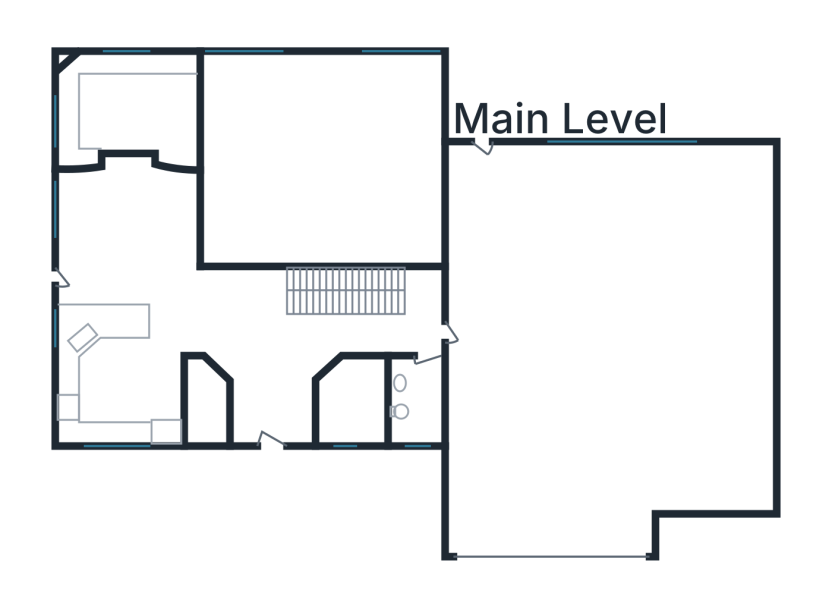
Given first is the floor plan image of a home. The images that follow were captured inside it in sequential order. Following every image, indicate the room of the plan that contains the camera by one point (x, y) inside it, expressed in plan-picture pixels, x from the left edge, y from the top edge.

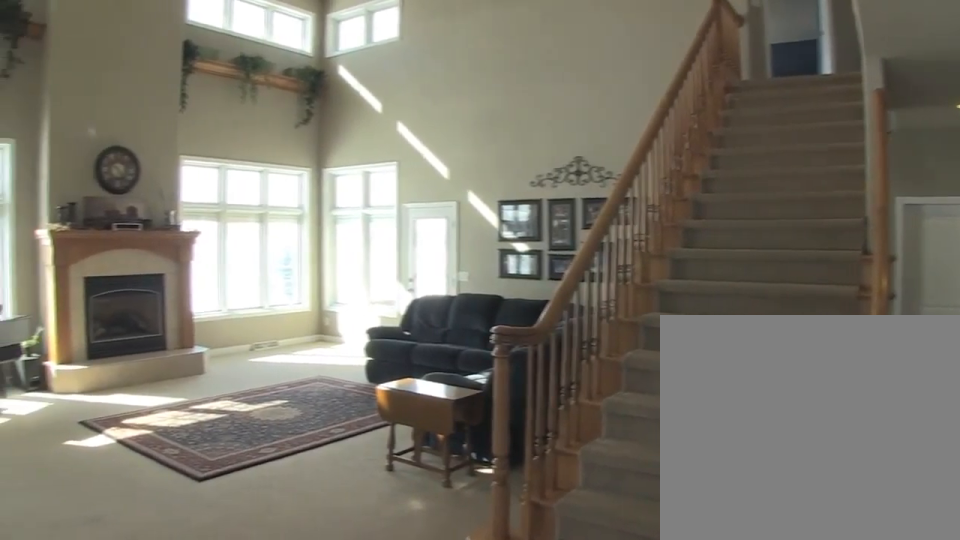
(323, 162)
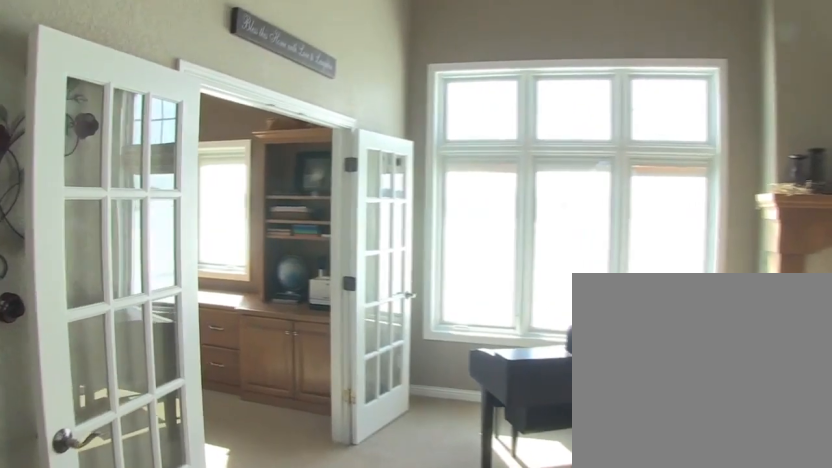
(323, 162)
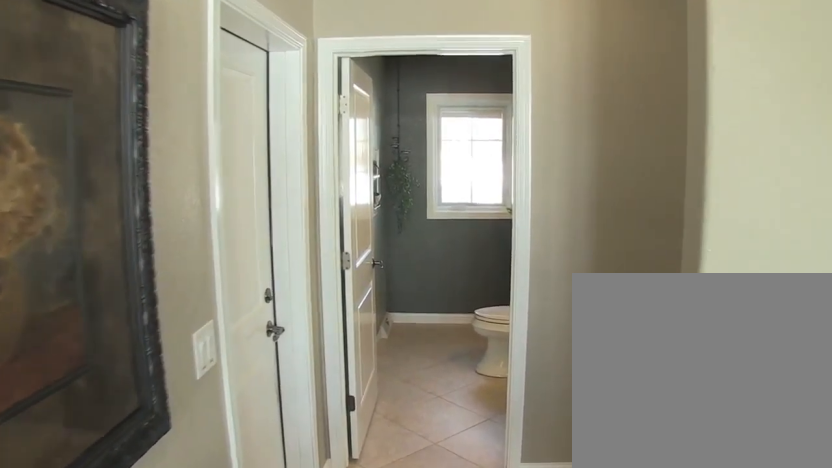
(402, 321)
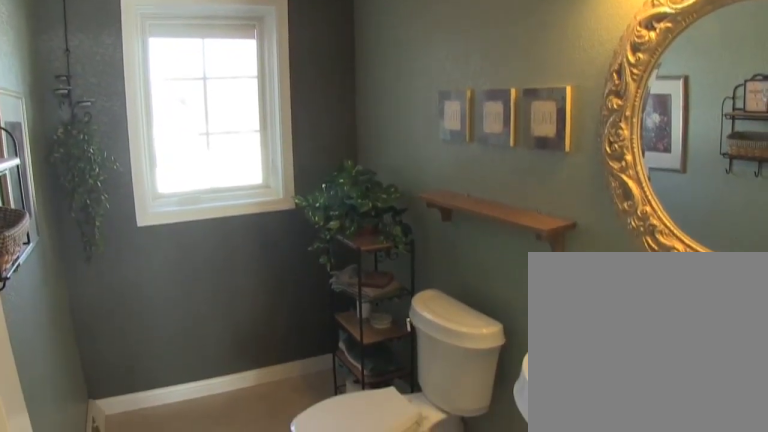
(417, 402)
